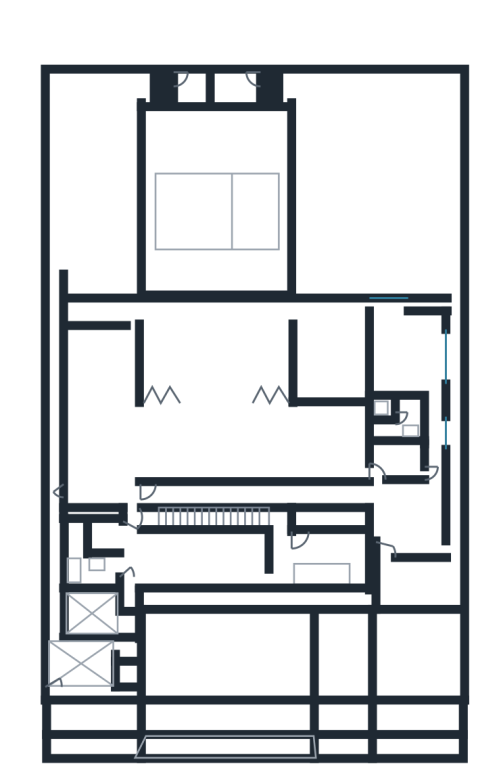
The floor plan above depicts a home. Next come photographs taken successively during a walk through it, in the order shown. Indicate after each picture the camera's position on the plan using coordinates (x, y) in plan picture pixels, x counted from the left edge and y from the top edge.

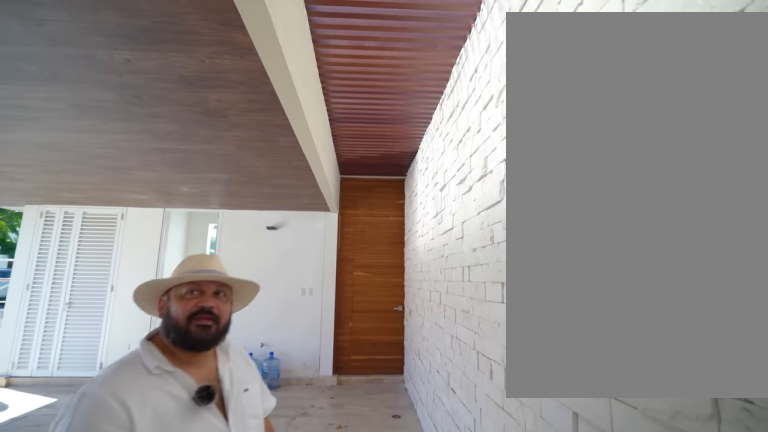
(200, 606)
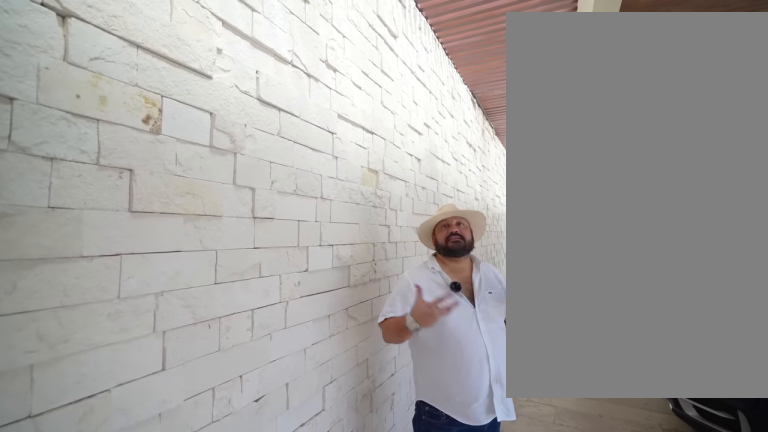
(192, 614)
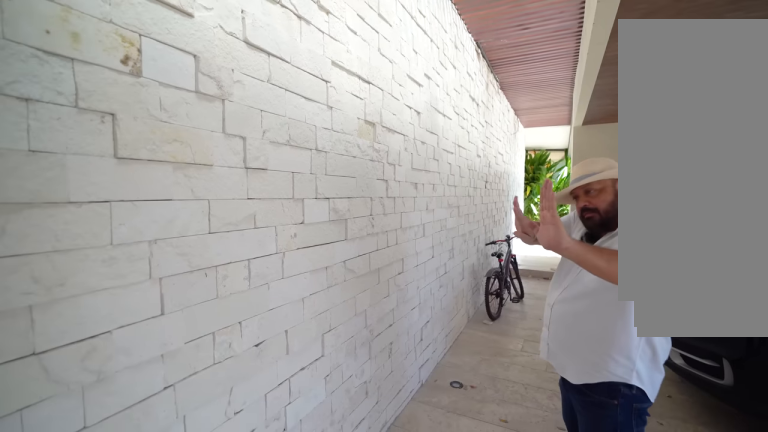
(187, 612)
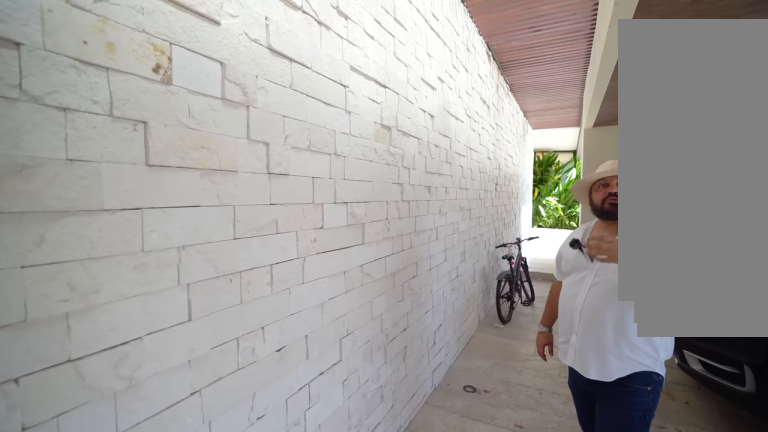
(187, 611)
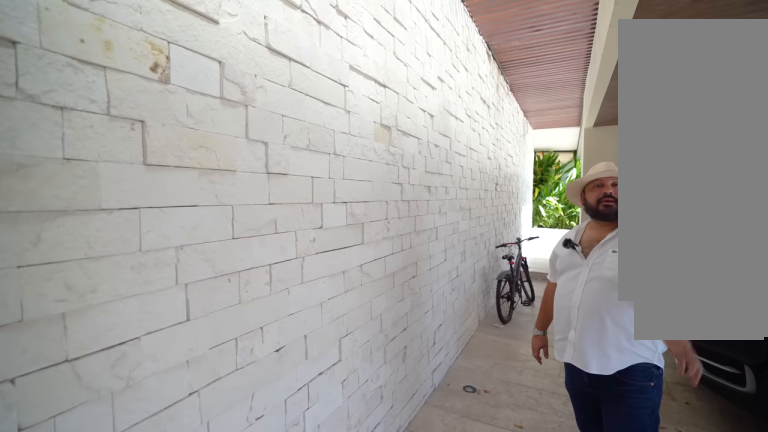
(187, 610)
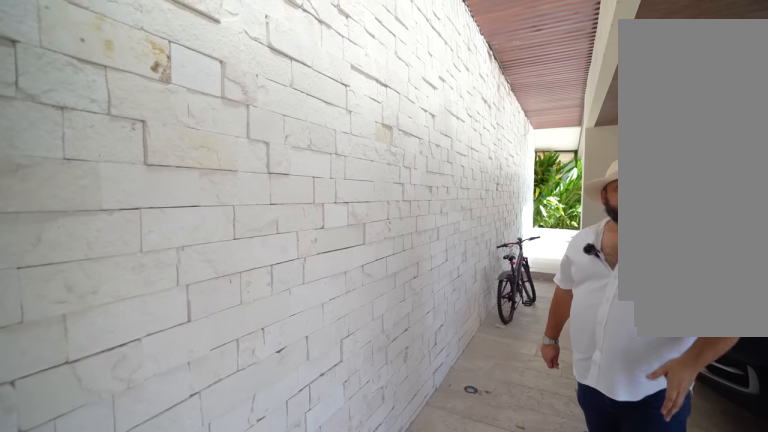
(188, 611)
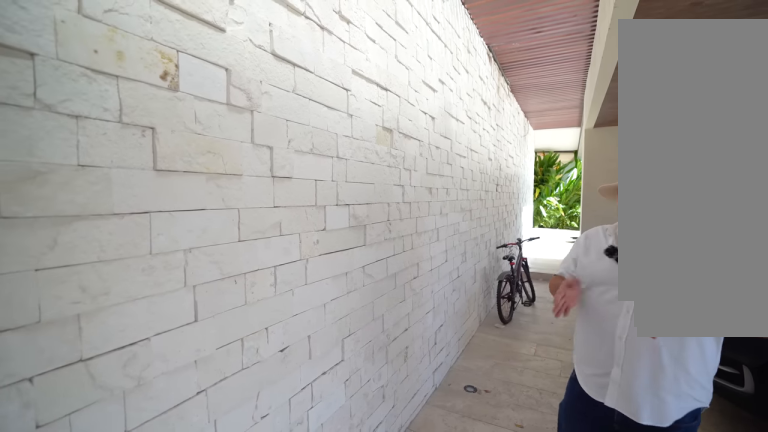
(187, 611)
